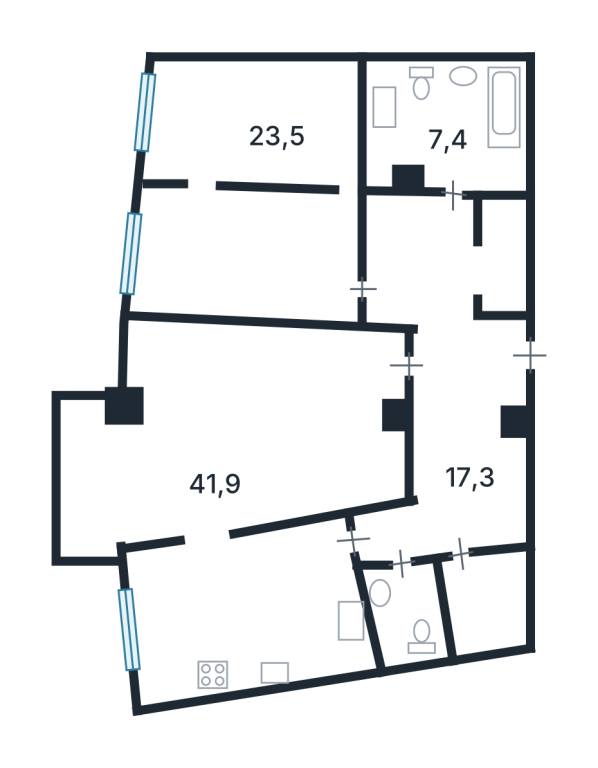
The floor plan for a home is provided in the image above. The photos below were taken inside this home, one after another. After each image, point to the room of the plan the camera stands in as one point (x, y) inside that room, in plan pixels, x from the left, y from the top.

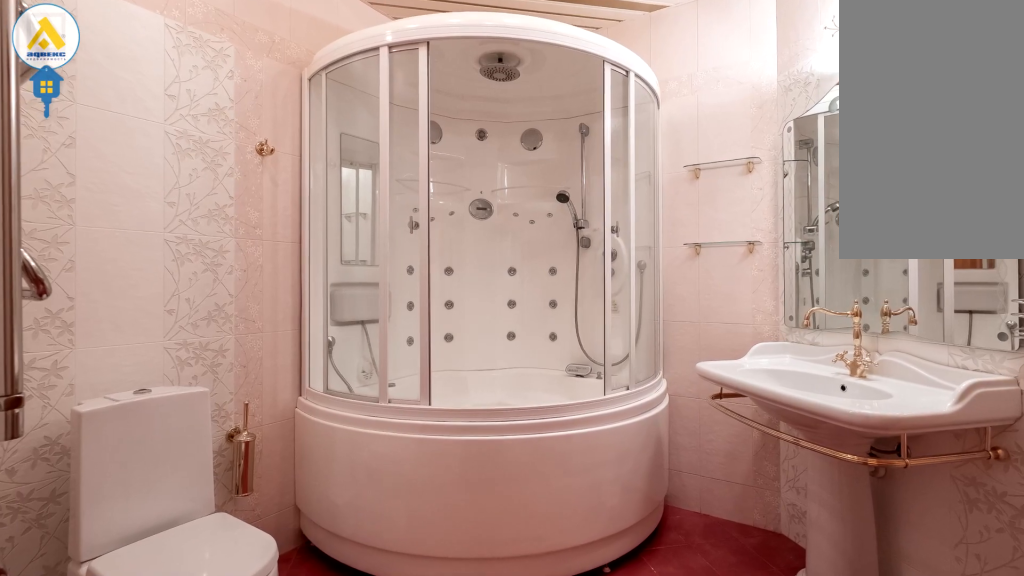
(443, 122)
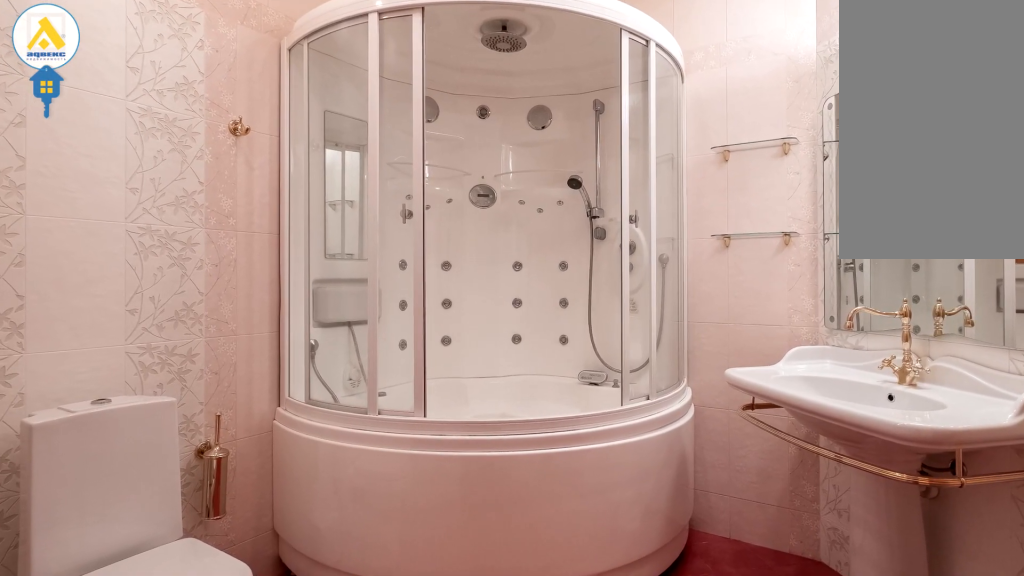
(442, 123)
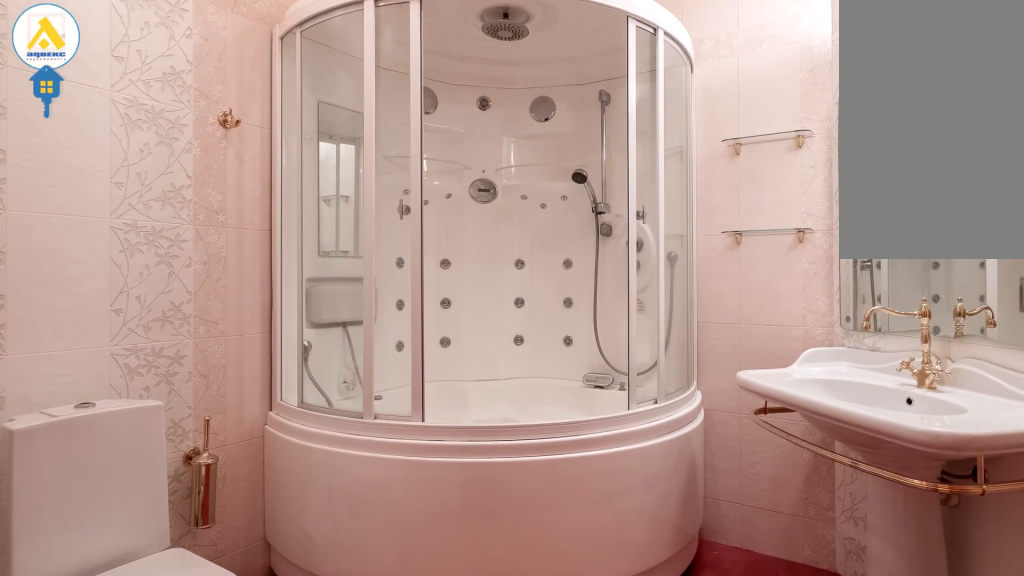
(443, 120)
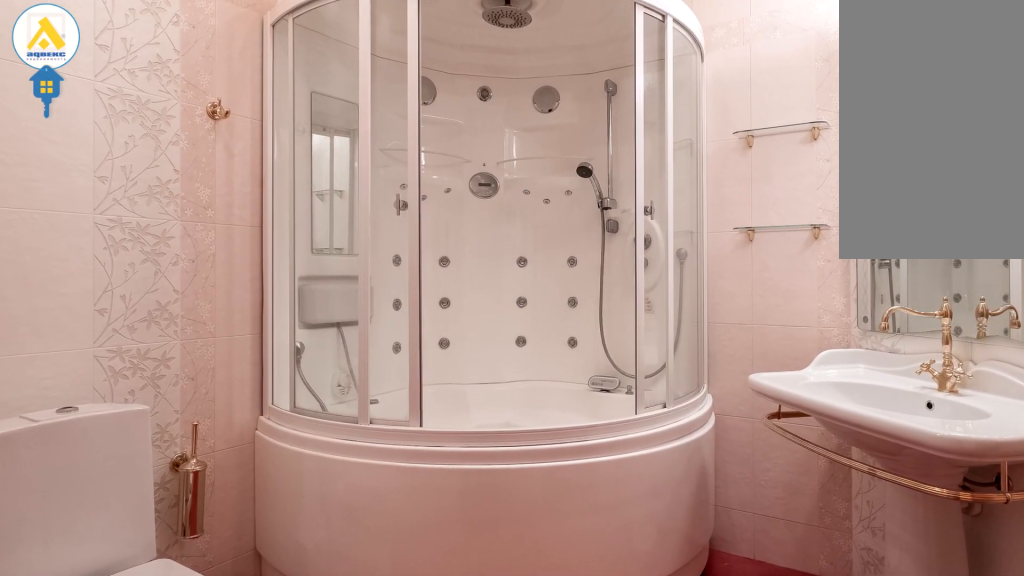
(447, 155)
